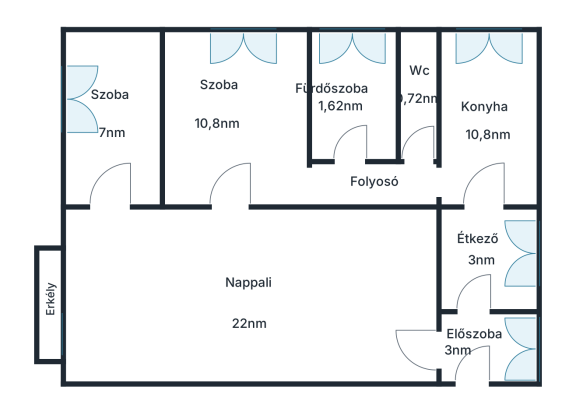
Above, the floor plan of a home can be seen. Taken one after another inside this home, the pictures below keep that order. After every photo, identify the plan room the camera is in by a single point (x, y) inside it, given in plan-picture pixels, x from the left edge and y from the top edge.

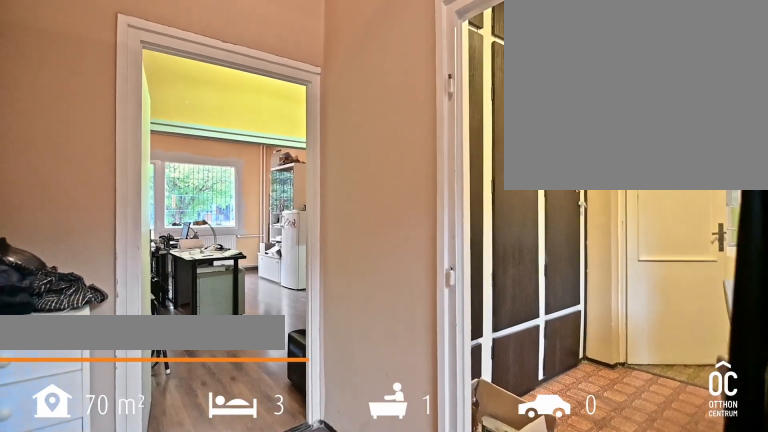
(483, 345)
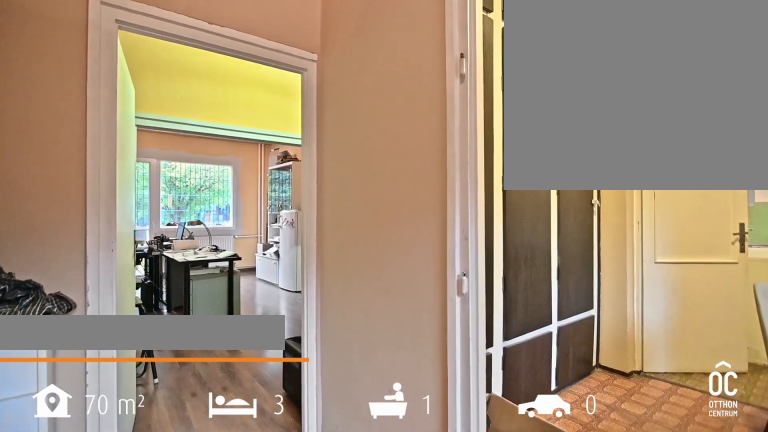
(483, 345)
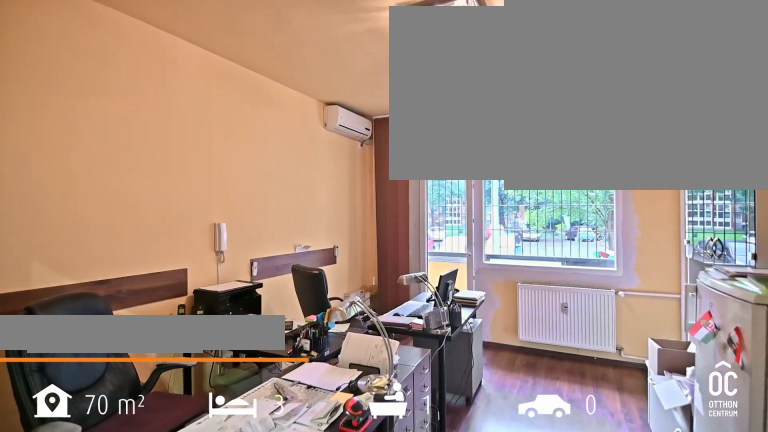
(243, 301)
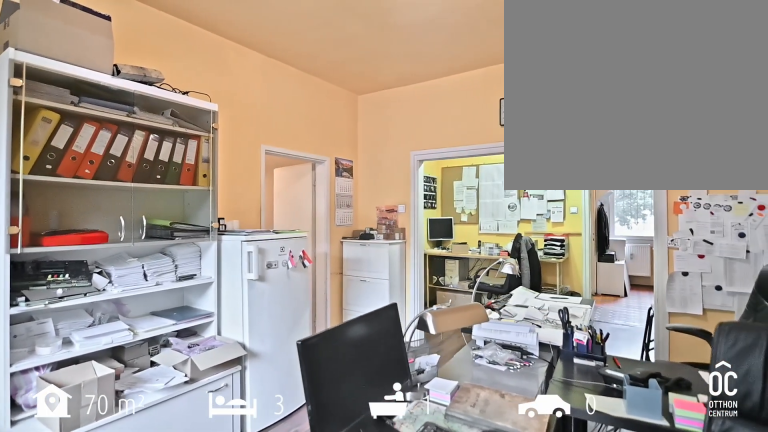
(243, 300)
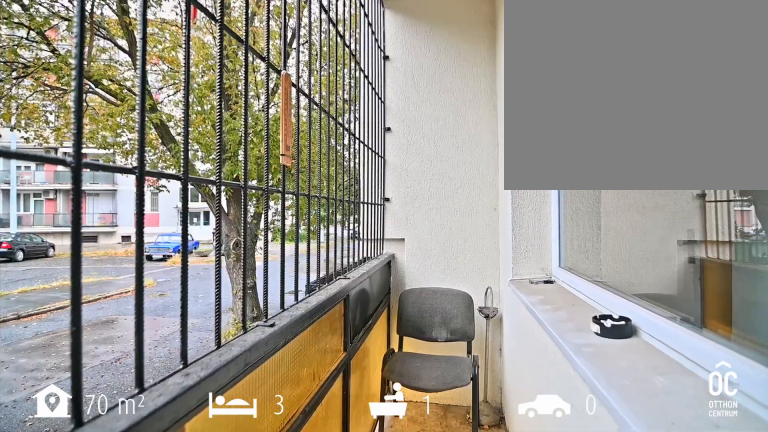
(50, 306)
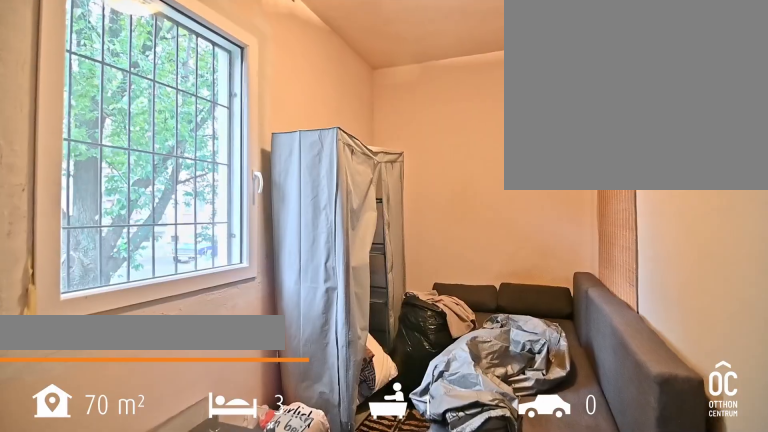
(117, 113)
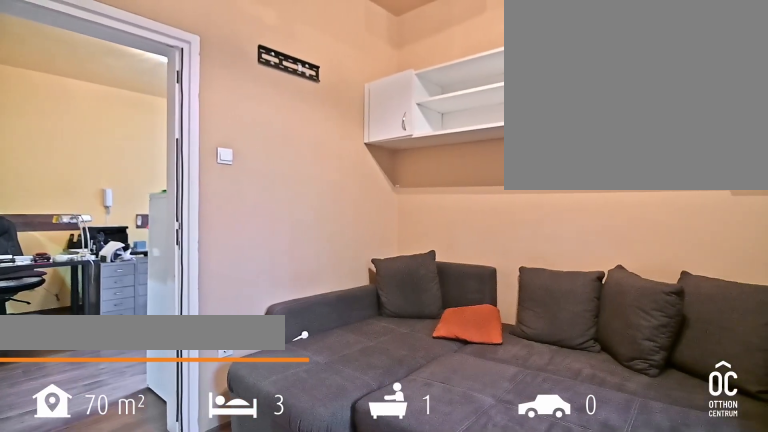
(237, 120)
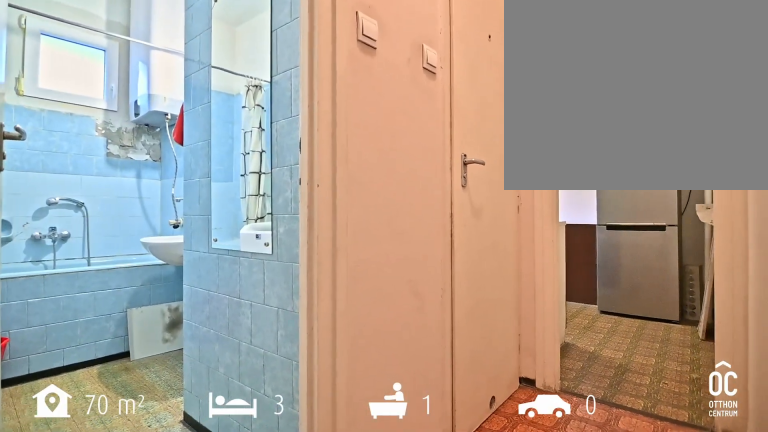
(369, 184)
